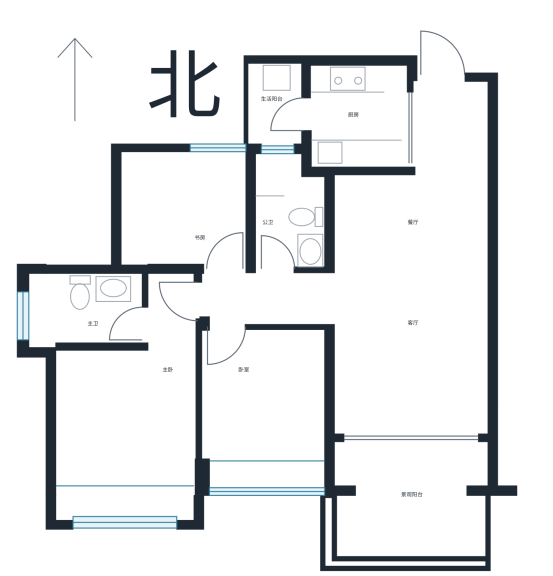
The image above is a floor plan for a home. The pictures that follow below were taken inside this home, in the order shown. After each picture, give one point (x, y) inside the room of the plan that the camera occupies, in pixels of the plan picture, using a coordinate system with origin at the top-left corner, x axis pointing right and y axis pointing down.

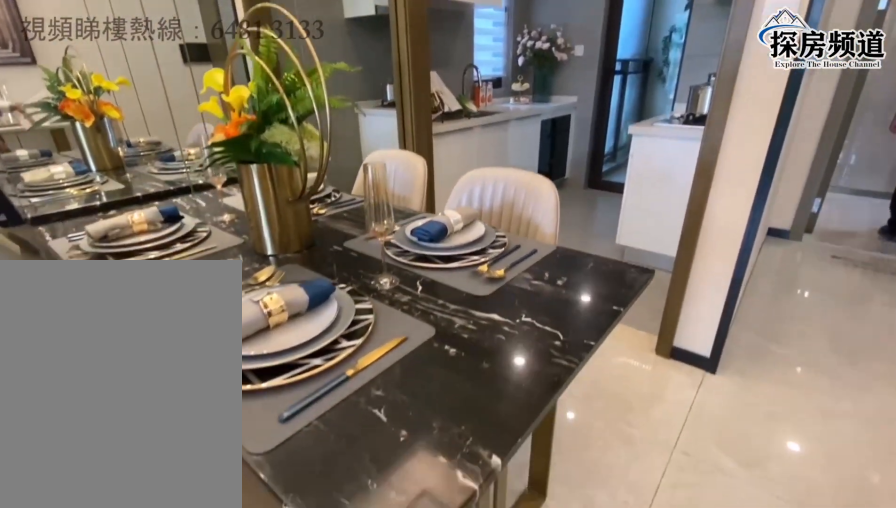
(374, 224)
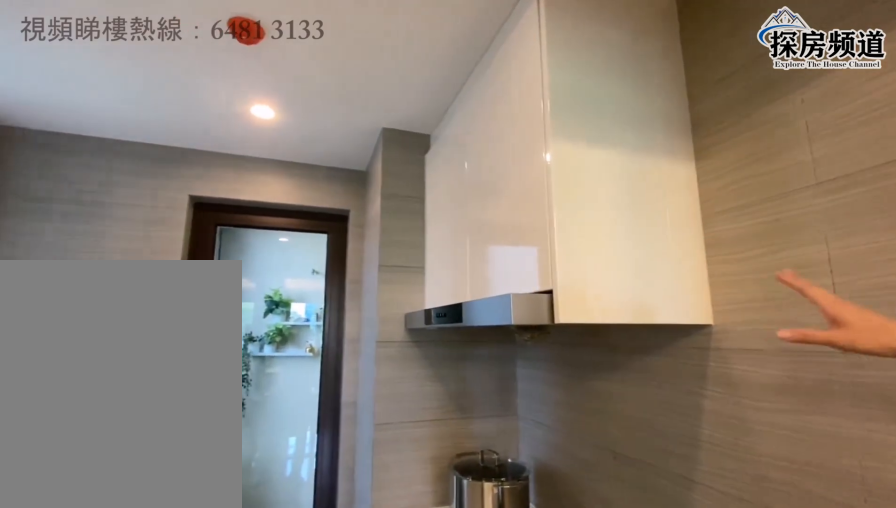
(373, 127)
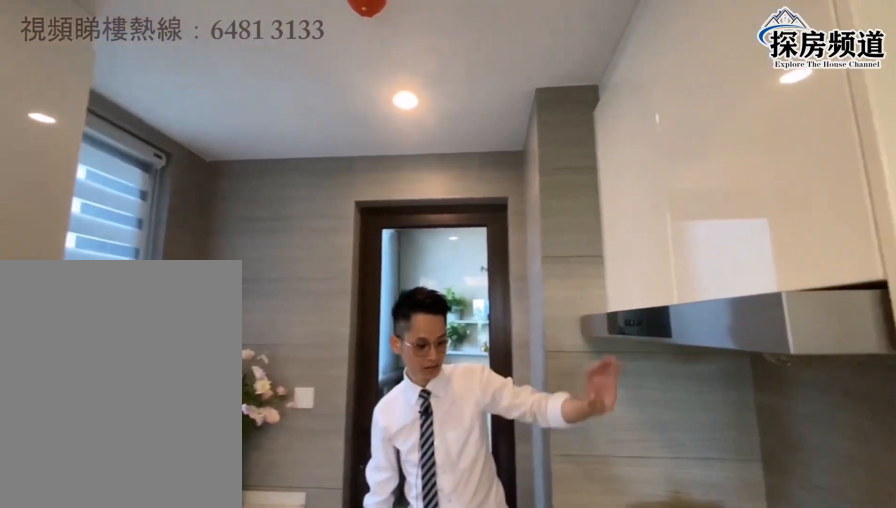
(372, 133)
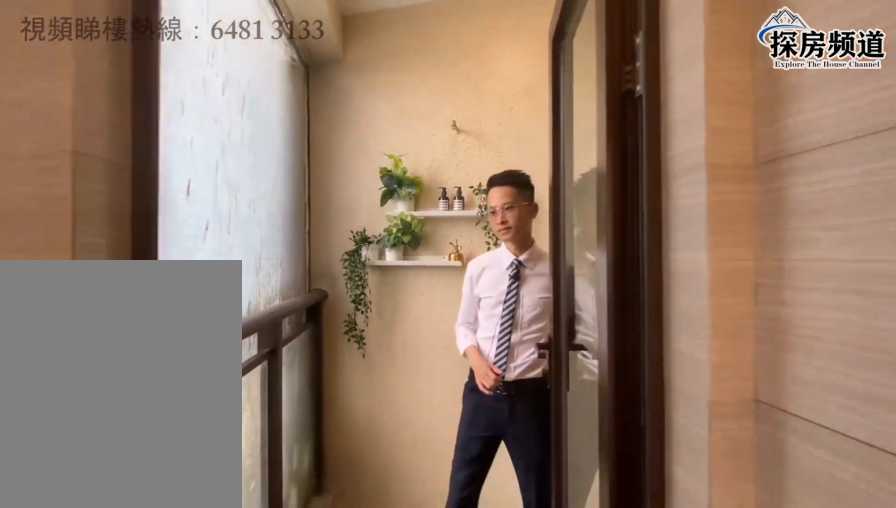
(280, 105)
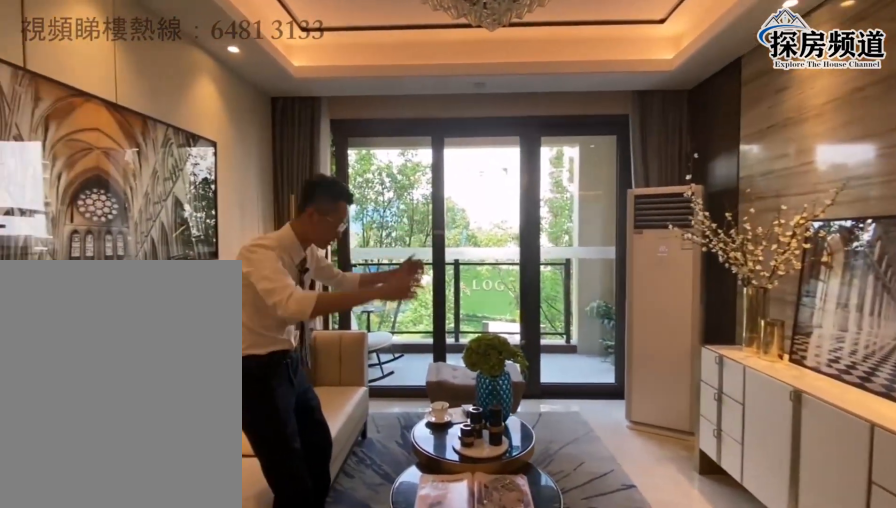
(410, 349)
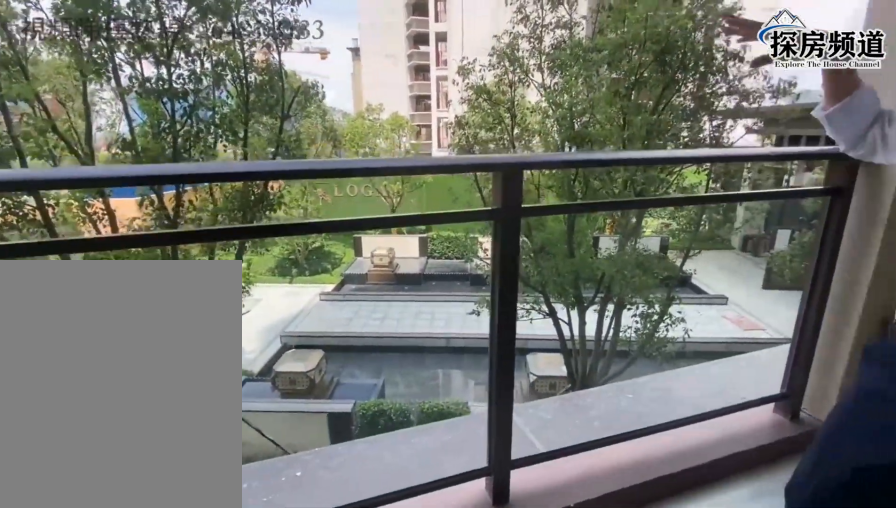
(409, 495)
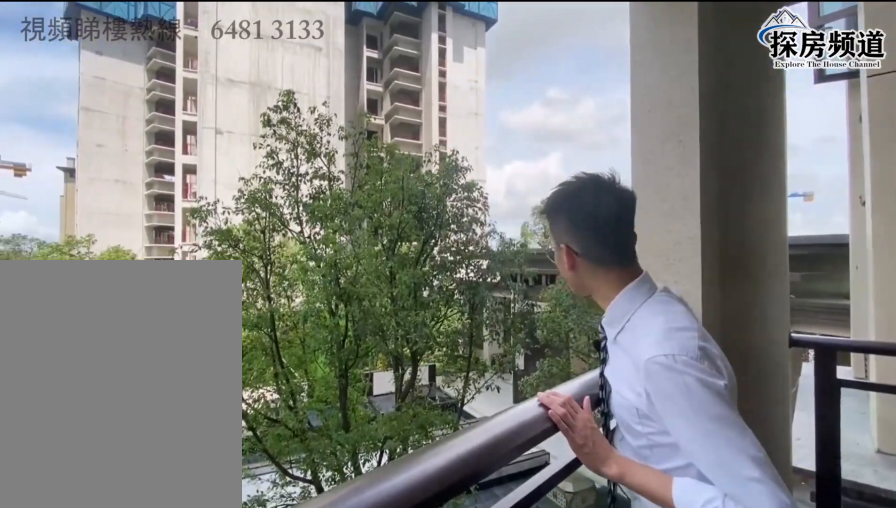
(409, 494)
